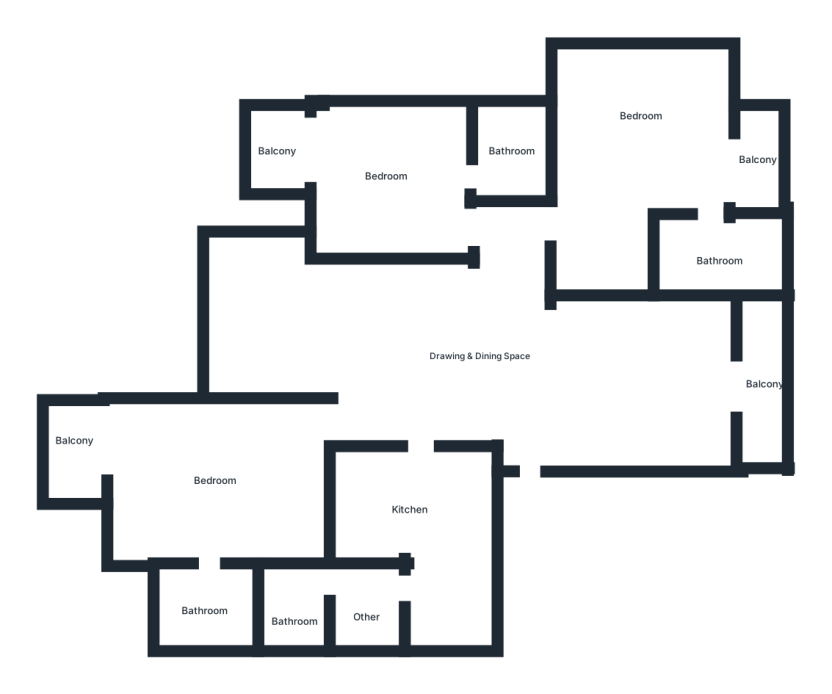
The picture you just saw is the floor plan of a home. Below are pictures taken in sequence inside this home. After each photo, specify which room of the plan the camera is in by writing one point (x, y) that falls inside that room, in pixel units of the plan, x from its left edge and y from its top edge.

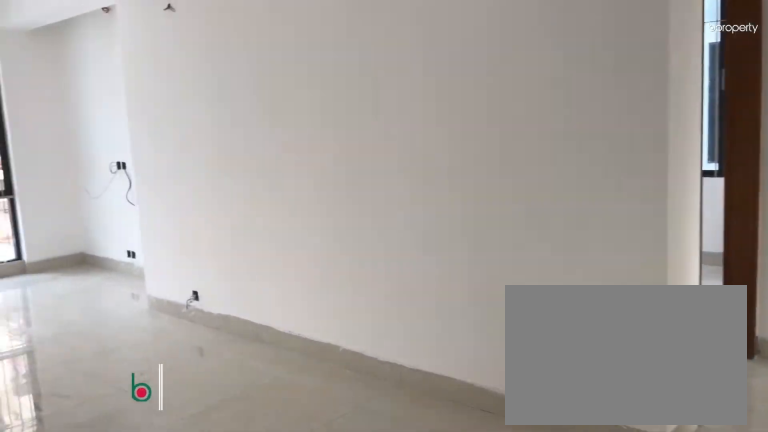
(444, 361)
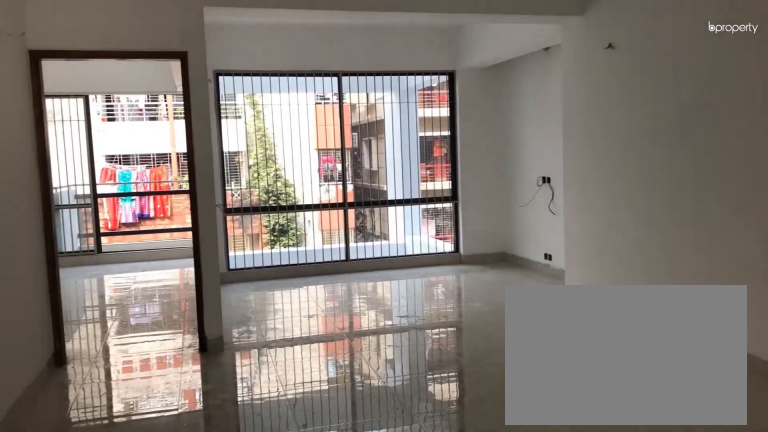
(443, 360)
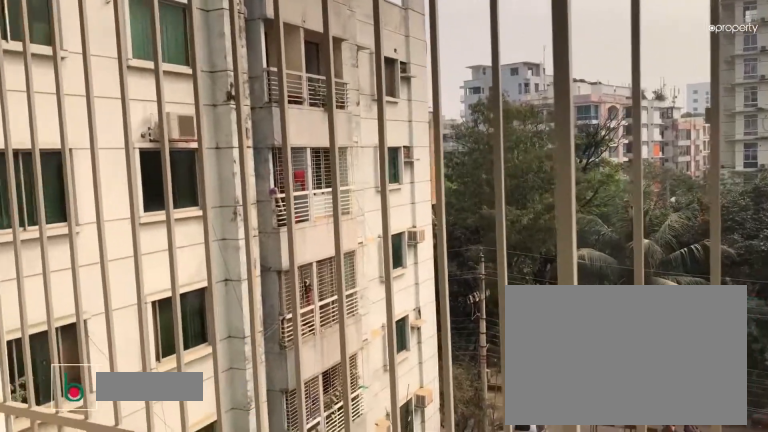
(759, 388)
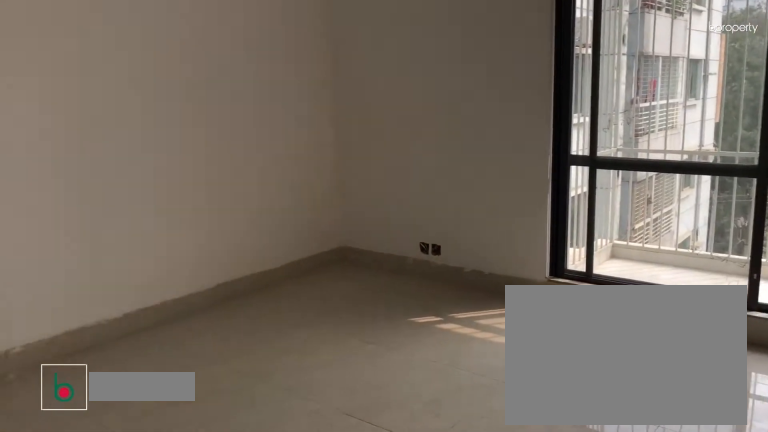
(628, 117)
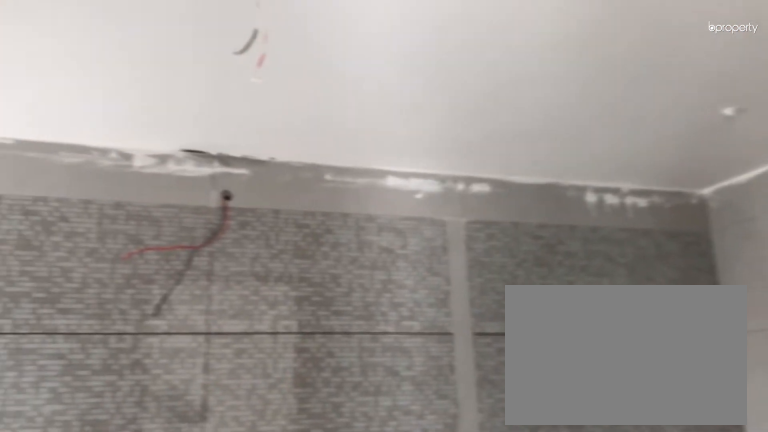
(713, 255)
